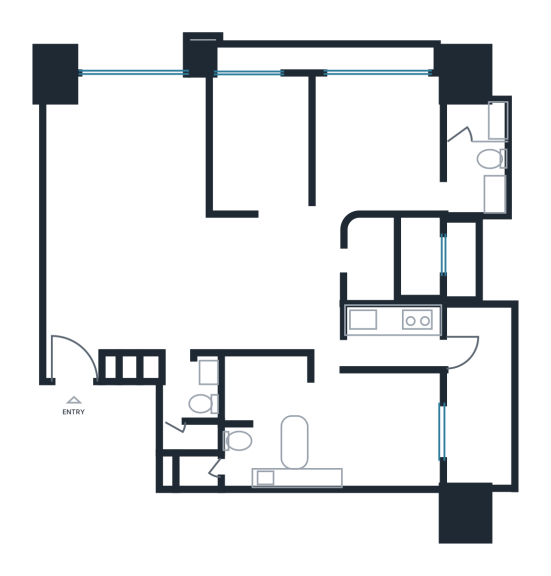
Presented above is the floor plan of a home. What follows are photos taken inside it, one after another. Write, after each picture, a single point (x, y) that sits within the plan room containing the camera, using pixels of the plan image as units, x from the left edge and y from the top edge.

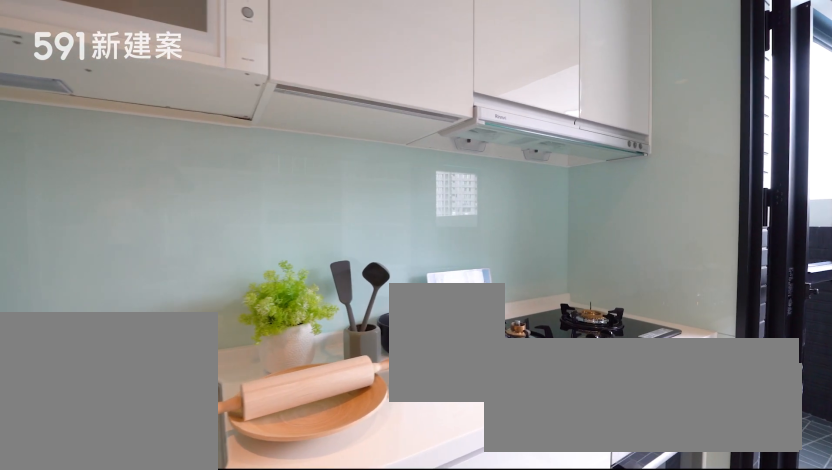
(394, 342)
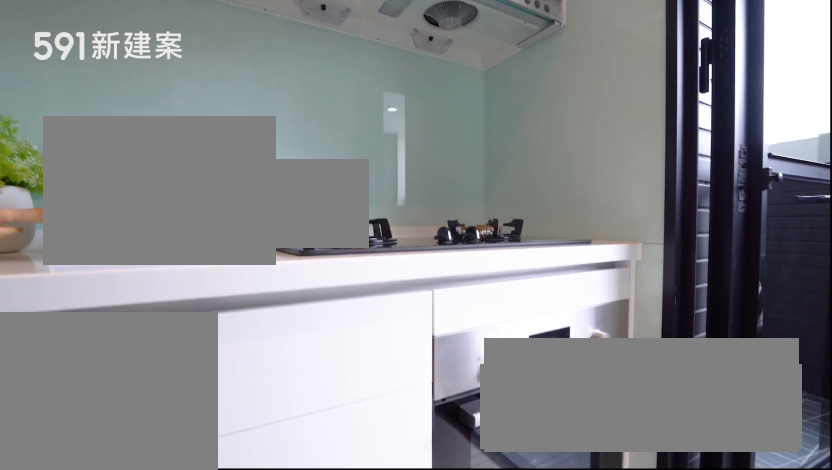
(394, 342)
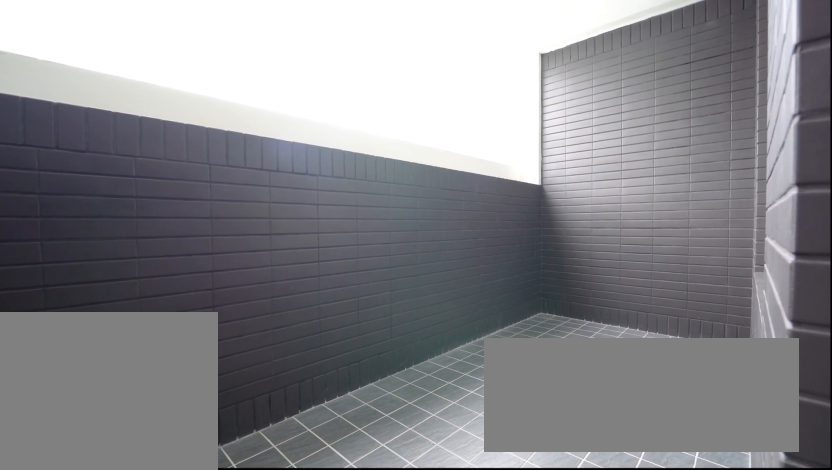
(477, 400)
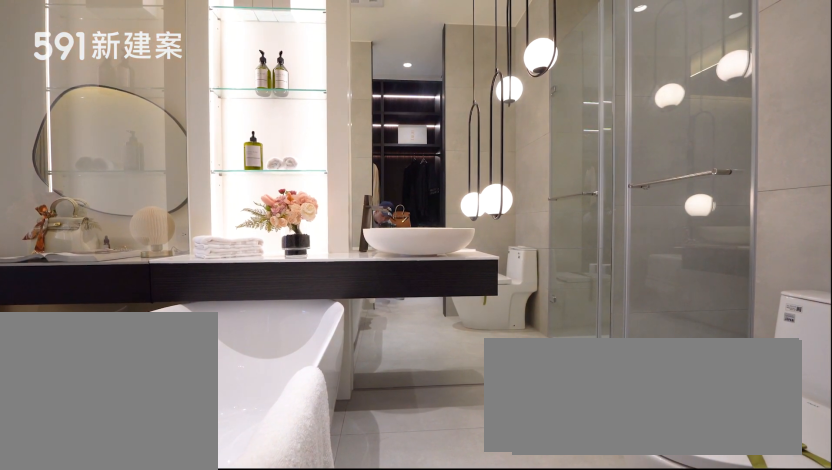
(268, 454)
